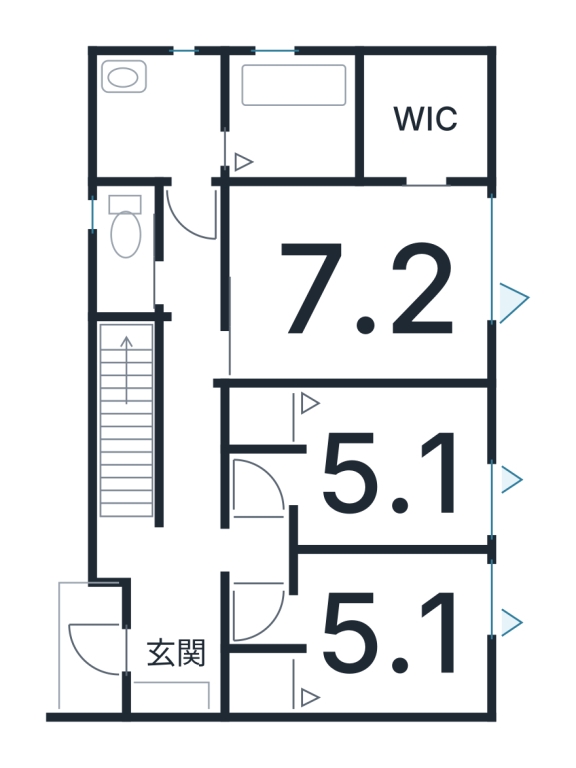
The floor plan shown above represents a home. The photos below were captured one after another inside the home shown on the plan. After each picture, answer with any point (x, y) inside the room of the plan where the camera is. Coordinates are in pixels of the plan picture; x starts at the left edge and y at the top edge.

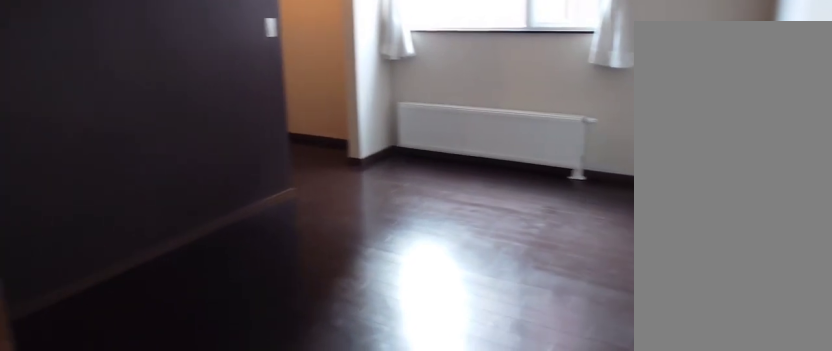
(347, 287)
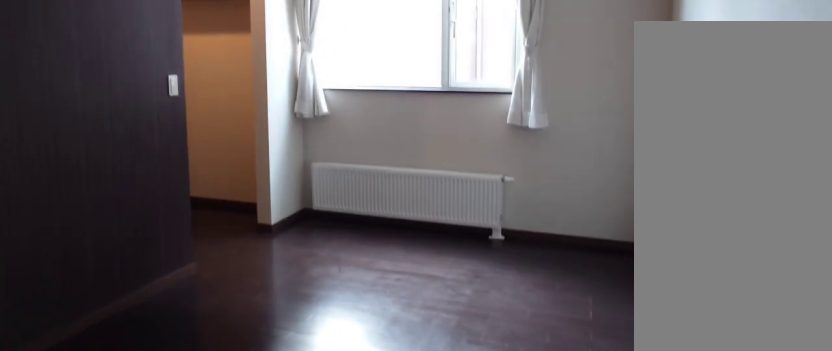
(347, 287)
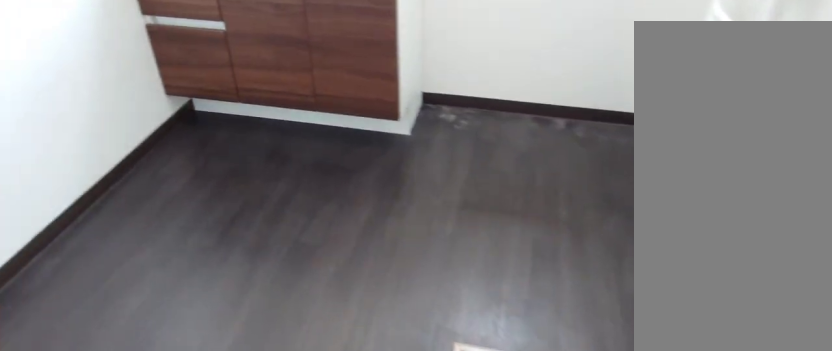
(153, 125)
